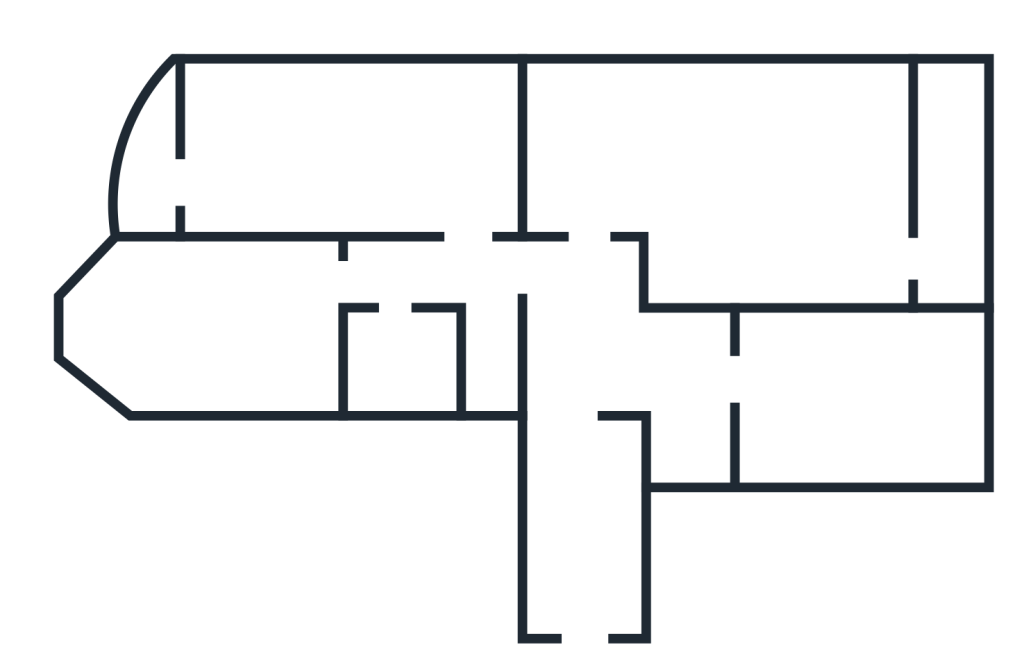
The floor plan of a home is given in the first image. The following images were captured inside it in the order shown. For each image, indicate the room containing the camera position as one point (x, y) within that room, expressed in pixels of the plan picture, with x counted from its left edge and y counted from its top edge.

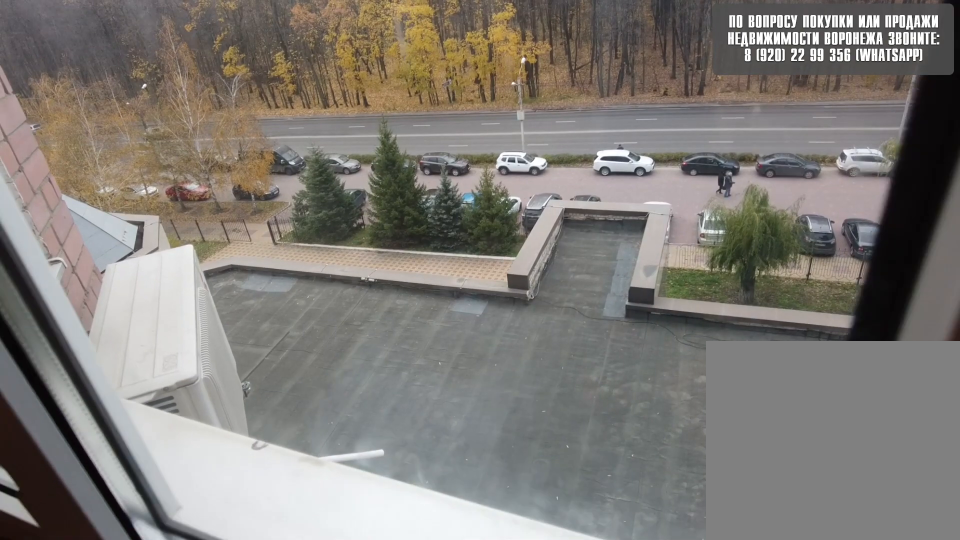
(159, 170)
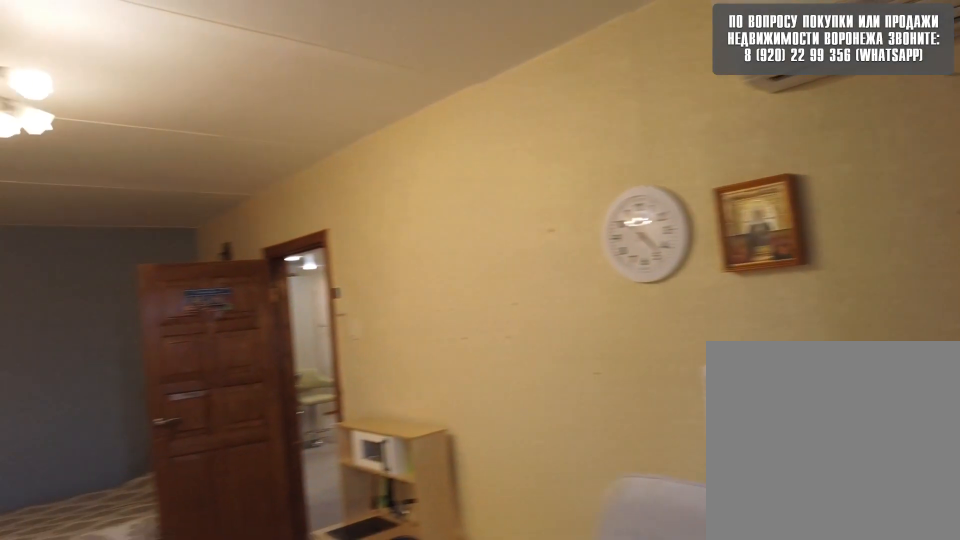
(237, 178)
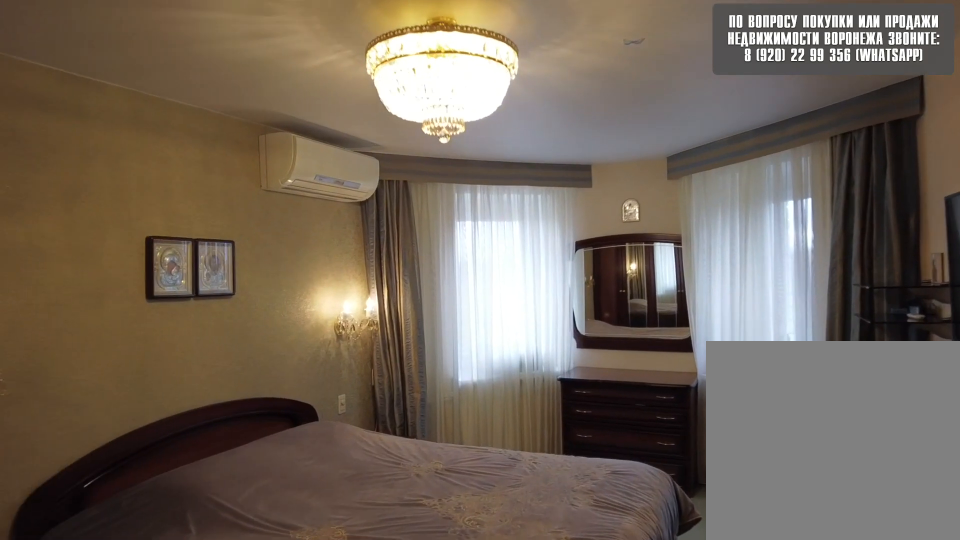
(237, 318)
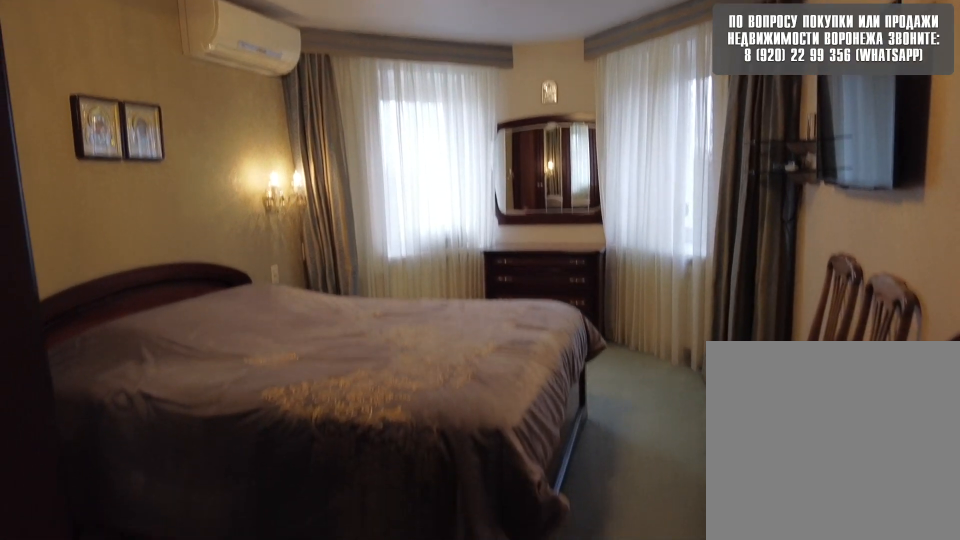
(237, 318)
